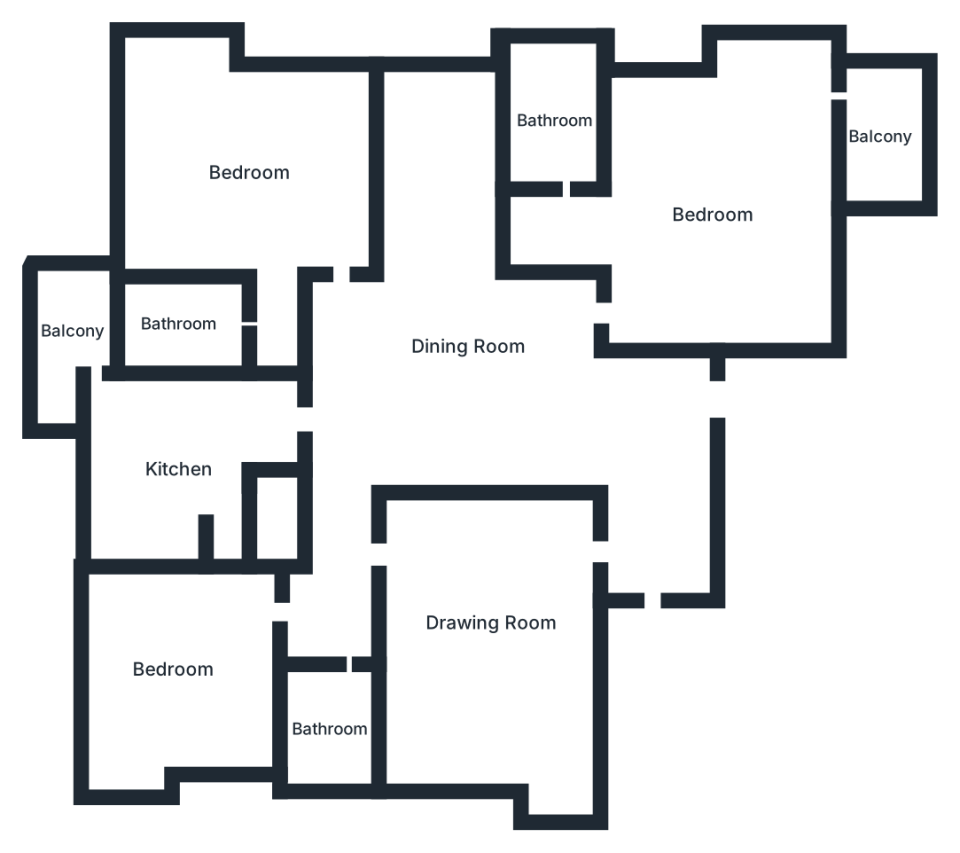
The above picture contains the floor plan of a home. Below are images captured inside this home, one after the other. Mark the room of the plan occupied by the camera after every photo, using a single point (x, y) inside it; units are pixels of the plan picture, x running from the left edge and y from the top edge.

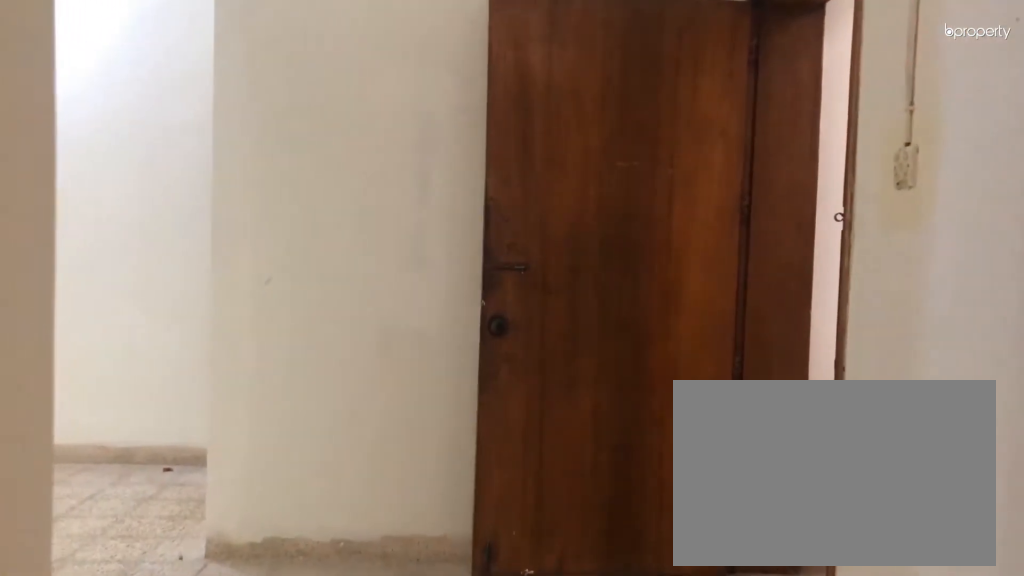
(652, 521)
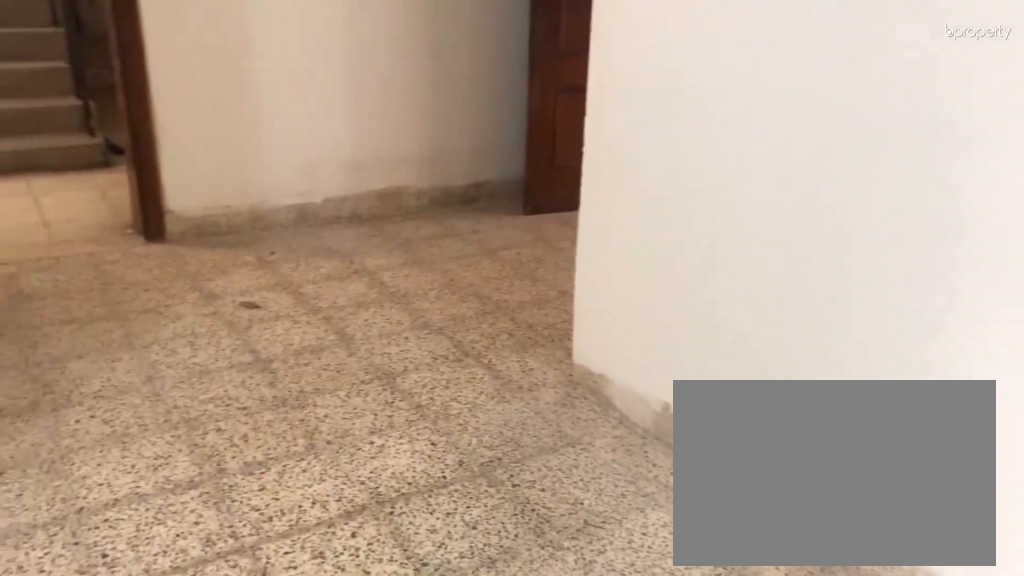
(460, 343)
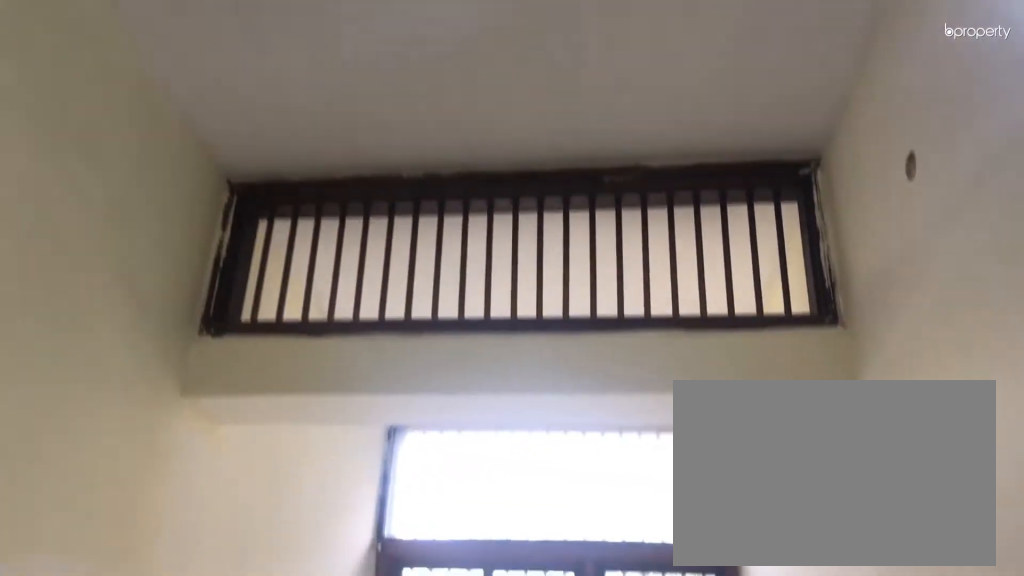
(460, 343)
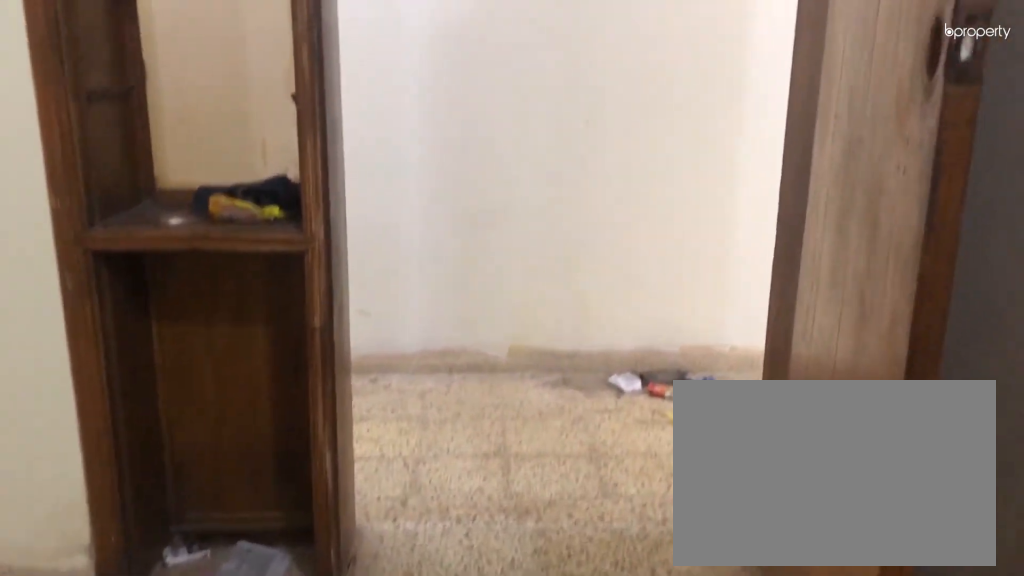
(492, 624)
